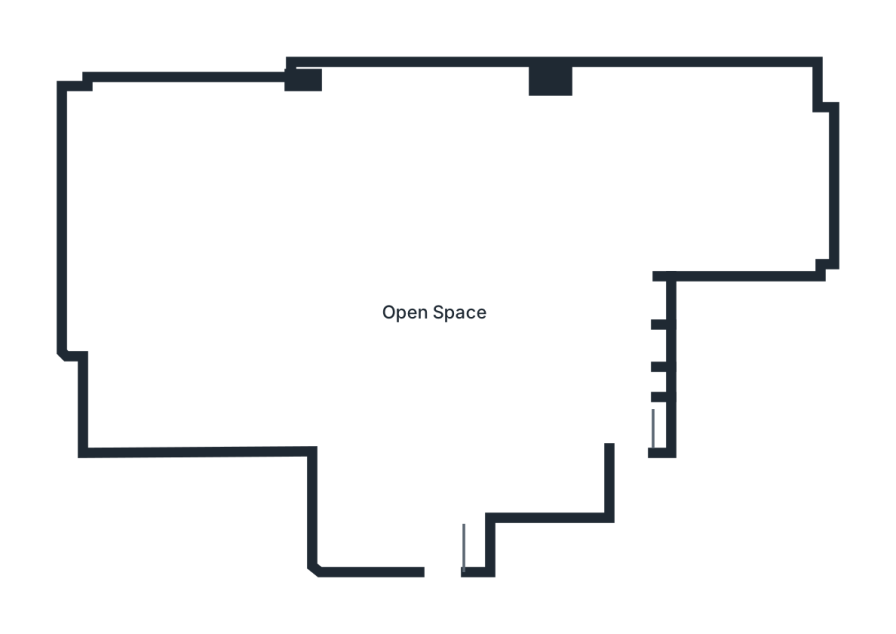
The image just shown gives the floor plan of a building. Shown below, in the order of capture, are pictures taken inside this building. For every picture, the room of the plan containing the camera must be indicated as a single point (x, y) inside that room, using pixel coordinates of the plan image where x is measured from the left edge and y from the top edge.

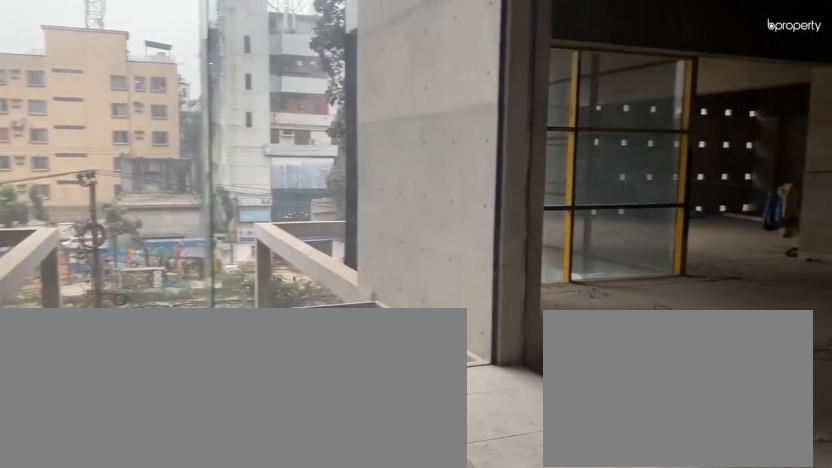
(447, 538)
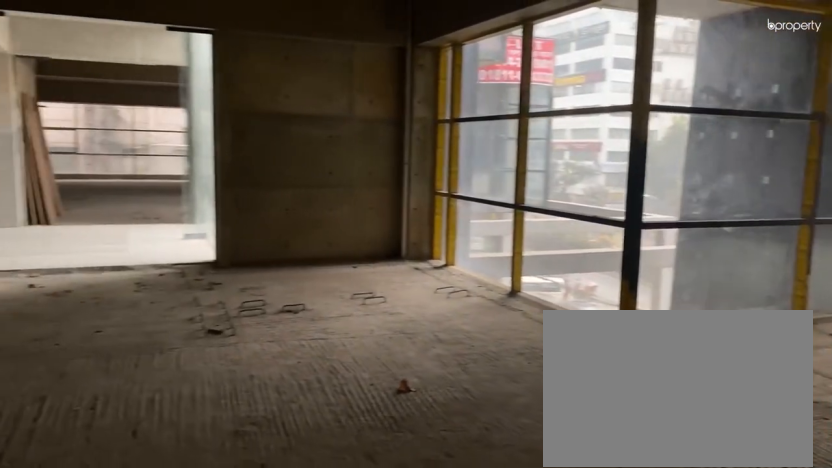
(447, 336)
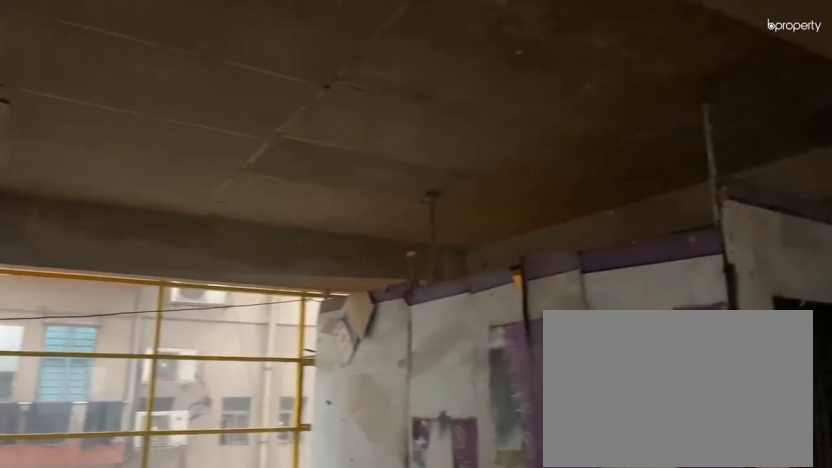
(447, 336)
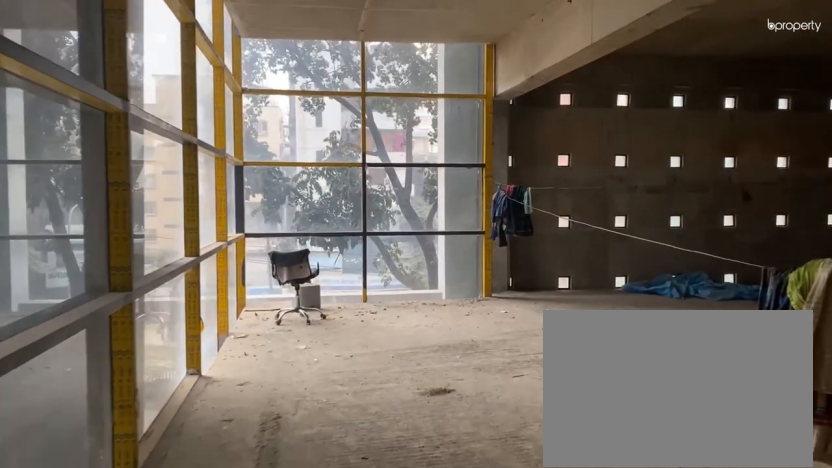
(259, 406)
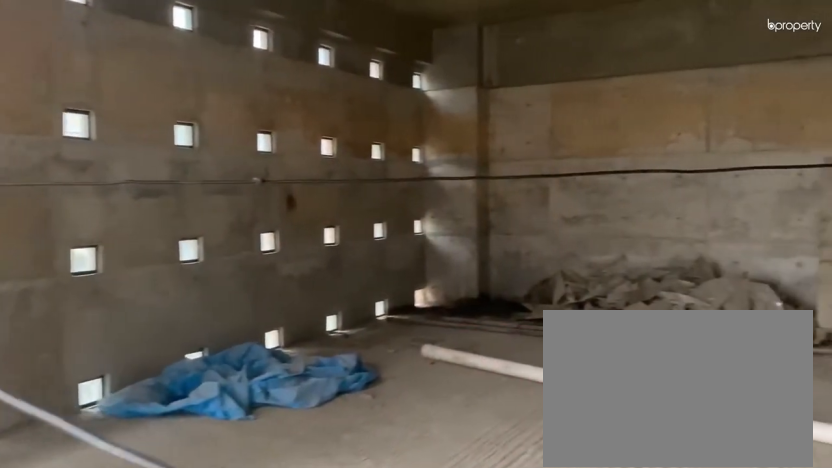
(137, 227)
